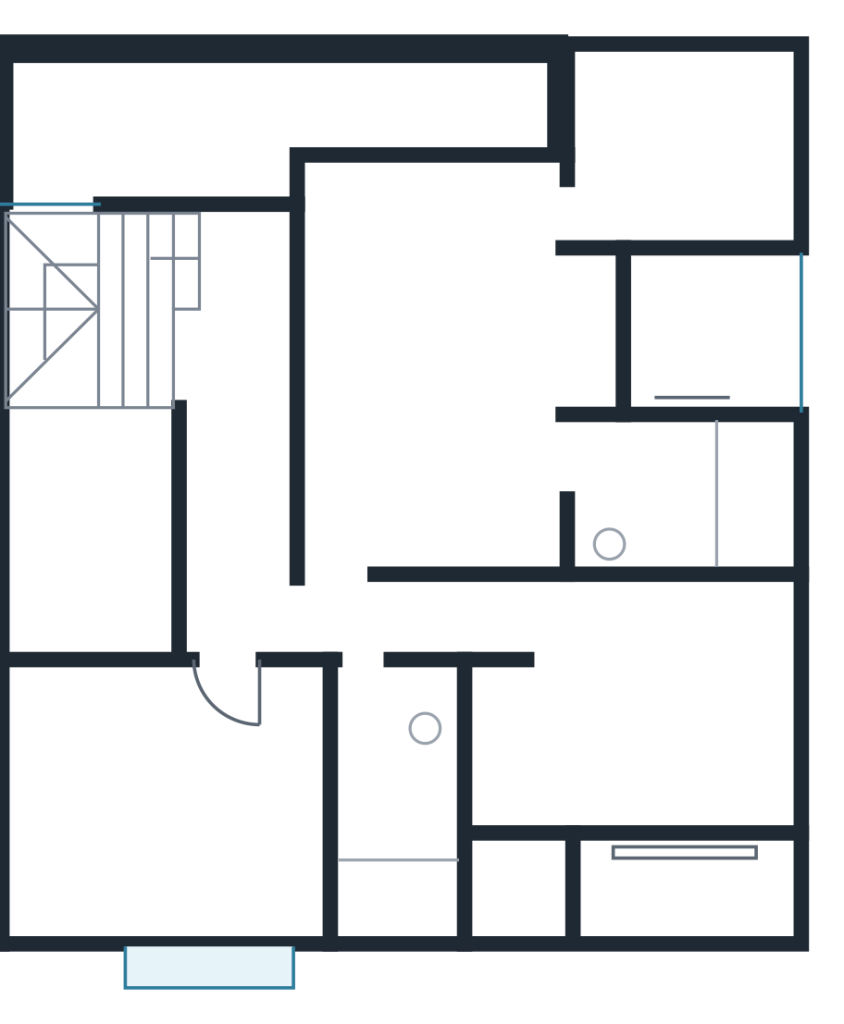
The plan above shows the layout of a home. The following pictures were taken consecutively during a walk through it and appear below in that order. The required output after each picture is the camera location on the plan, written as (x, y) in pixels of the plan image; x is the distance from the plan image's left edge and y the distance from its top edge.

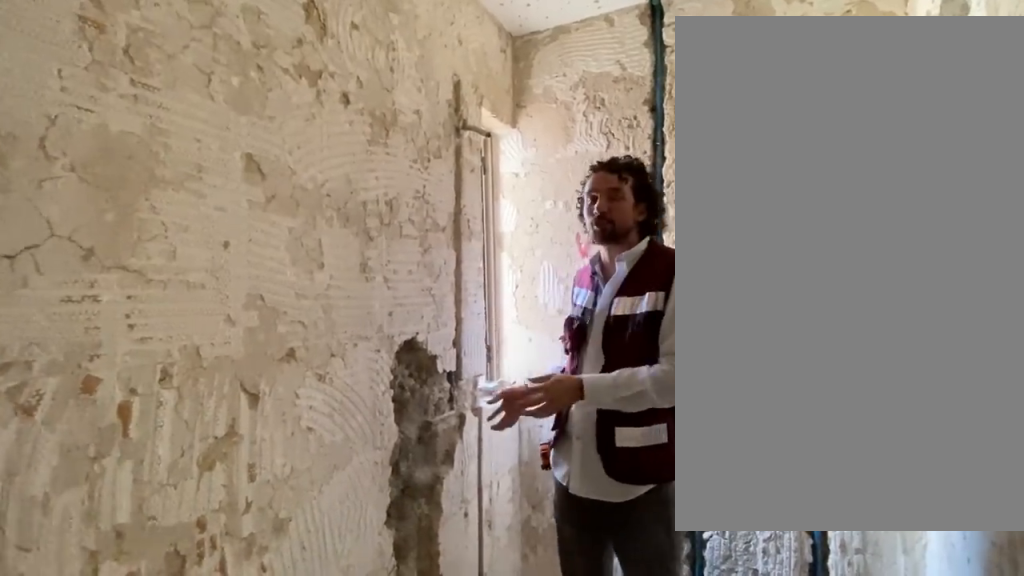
(369, 675)
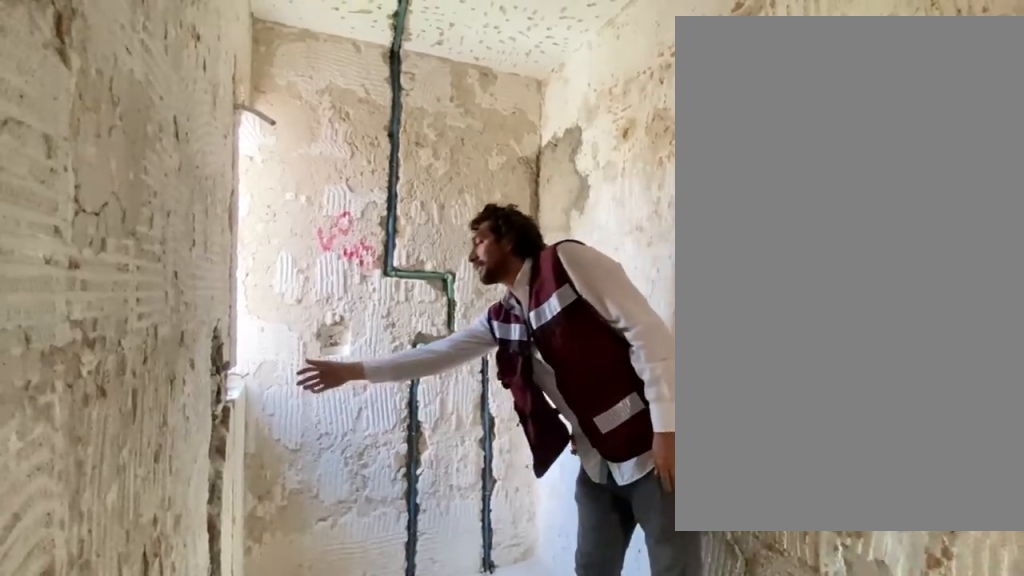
(375, 699)
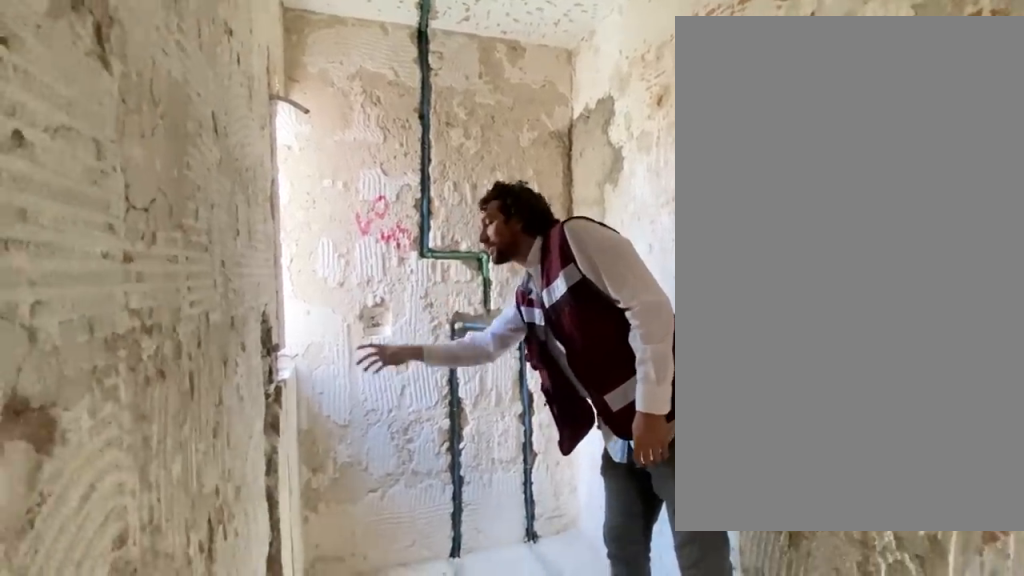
(376, 700)
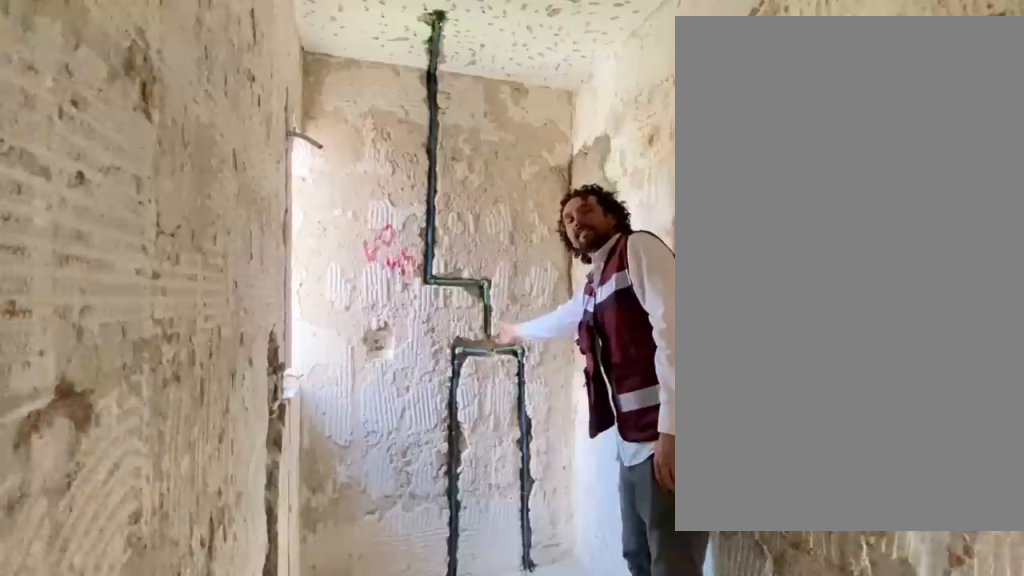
(373, 702)
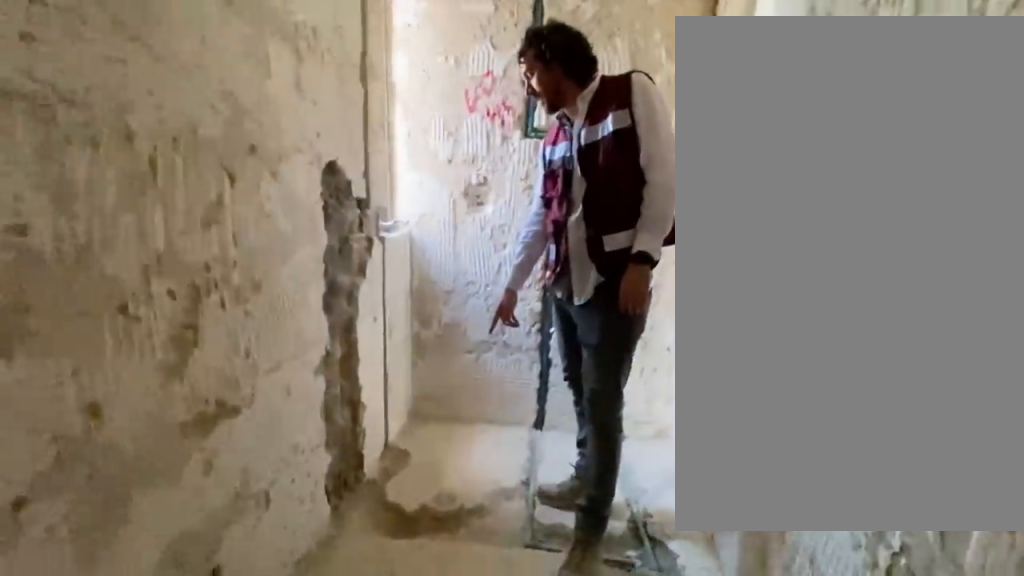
(370, 754)
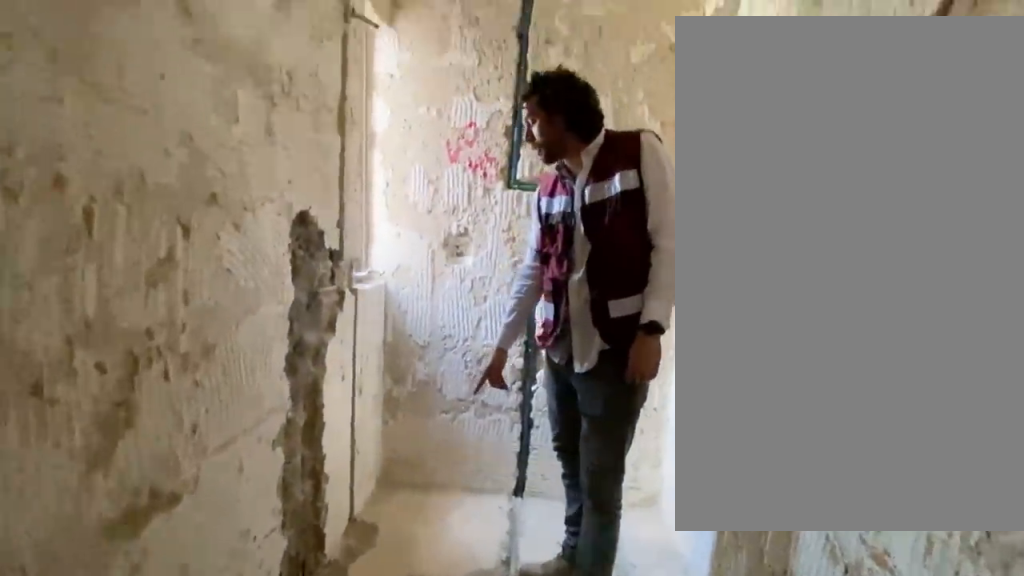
(366, 767)
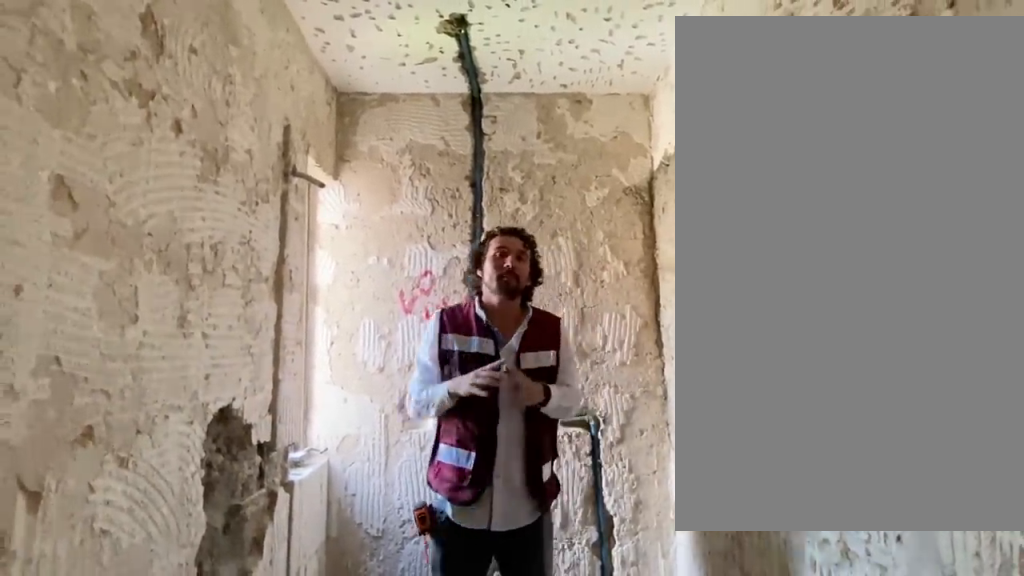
(382, 798)
